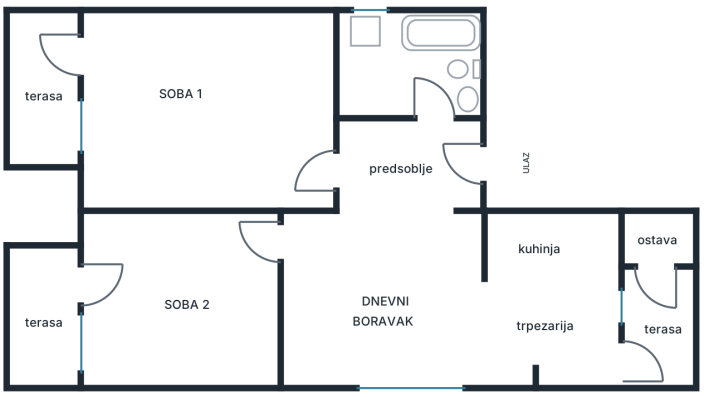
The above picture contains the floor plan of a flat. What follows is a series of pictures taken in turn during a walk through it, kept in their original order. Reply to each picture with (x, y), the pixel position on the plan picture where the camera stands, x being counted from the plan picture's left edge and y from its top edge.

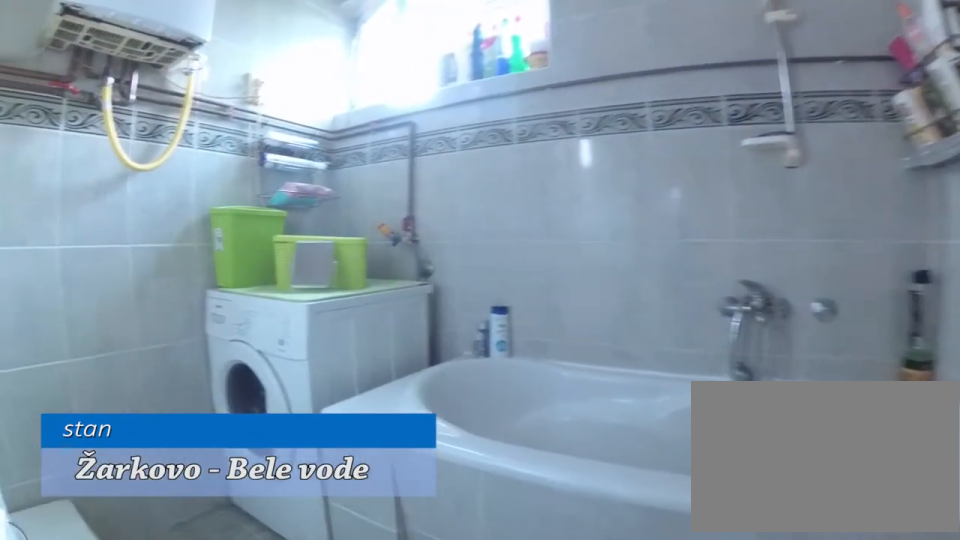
(447, 98)
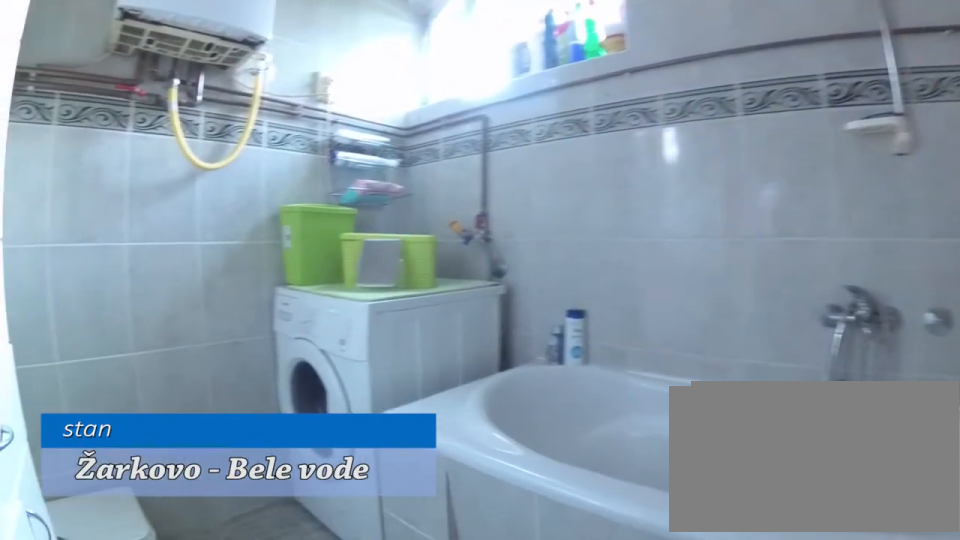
(448, 95)
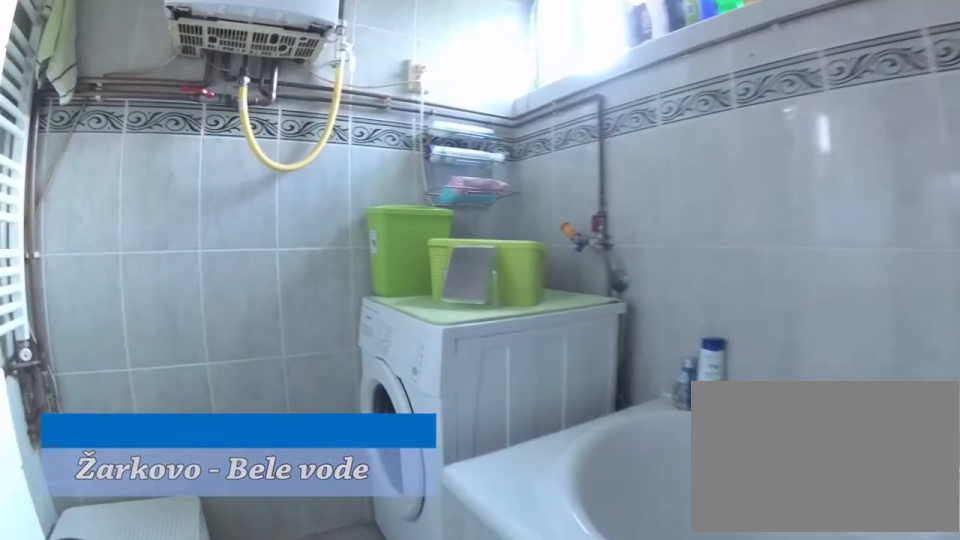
(449, 88)
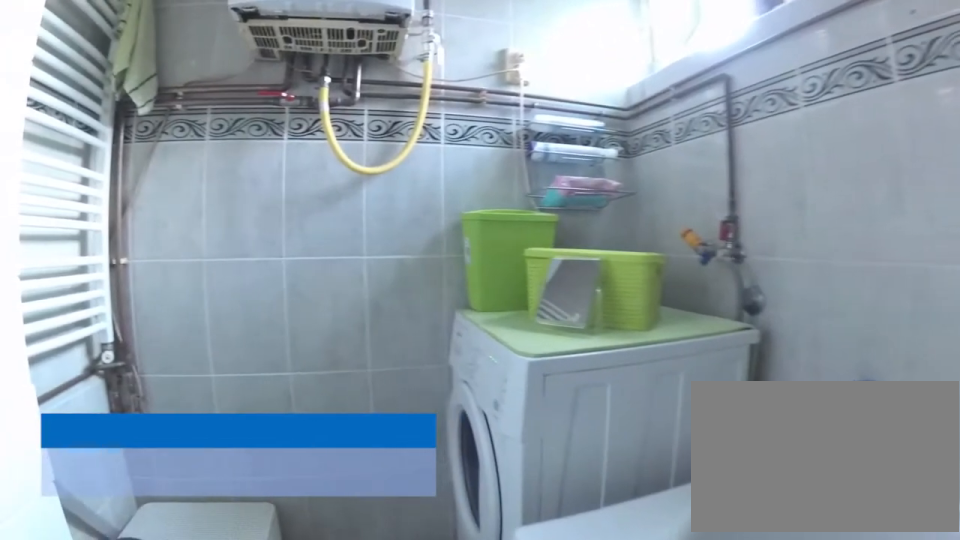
(448, 85)
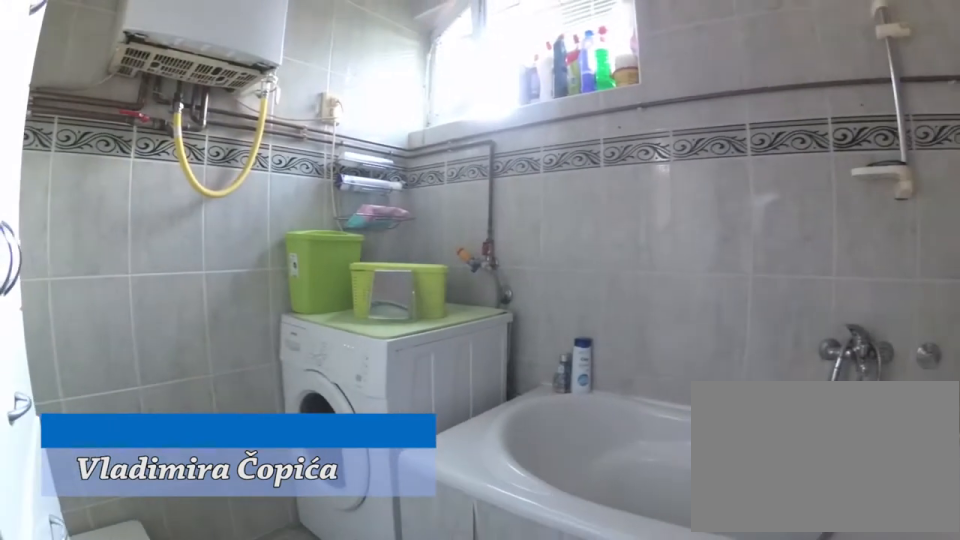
(451, 102)
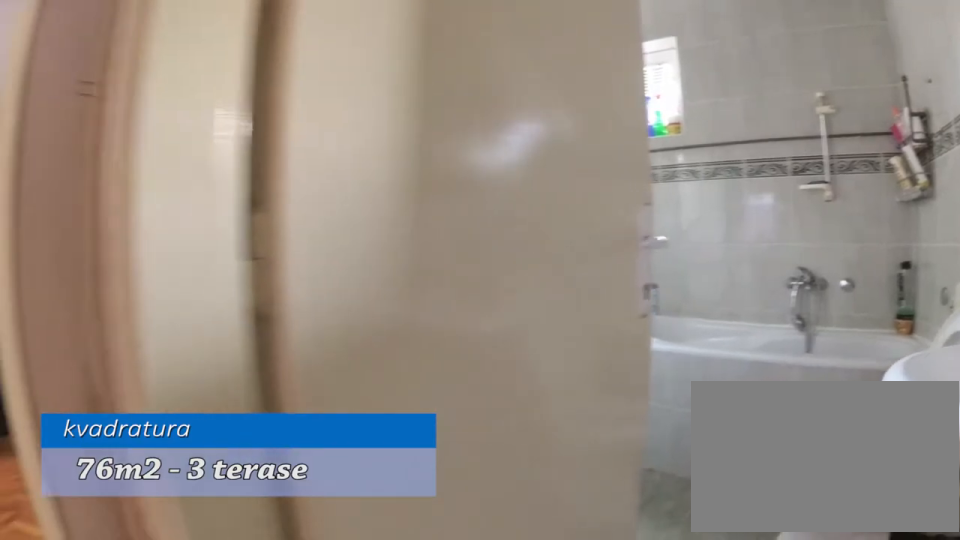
(445, 143)
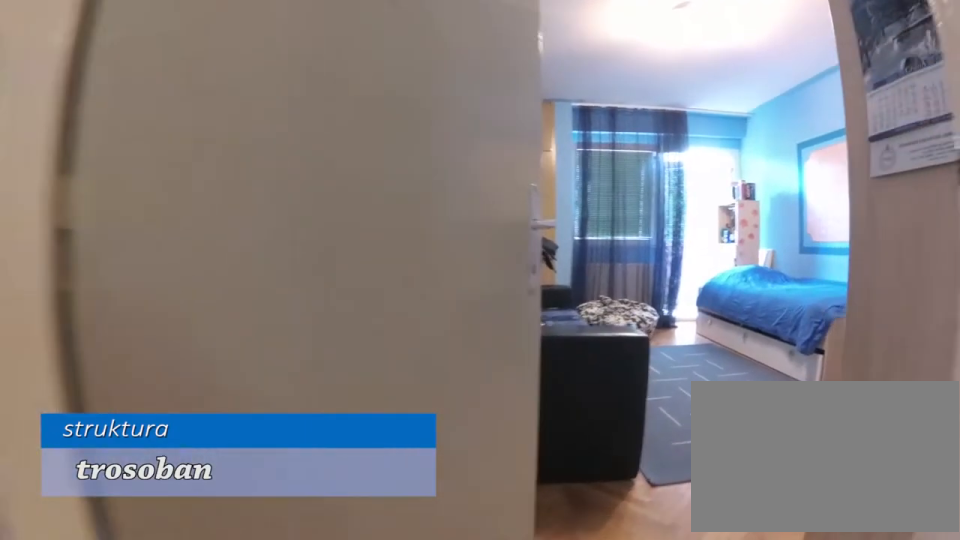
(369, 155)
